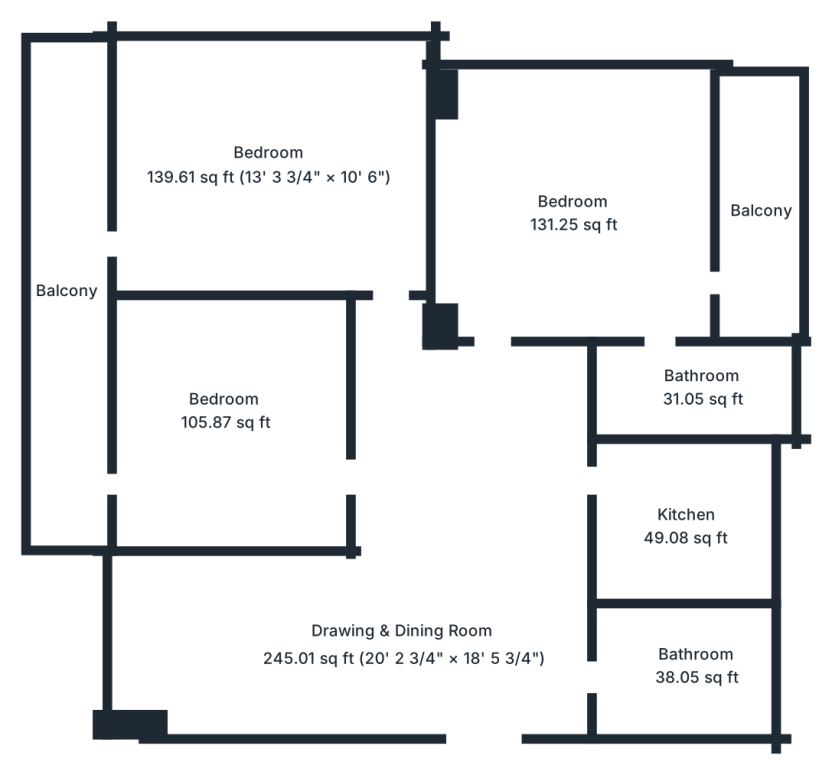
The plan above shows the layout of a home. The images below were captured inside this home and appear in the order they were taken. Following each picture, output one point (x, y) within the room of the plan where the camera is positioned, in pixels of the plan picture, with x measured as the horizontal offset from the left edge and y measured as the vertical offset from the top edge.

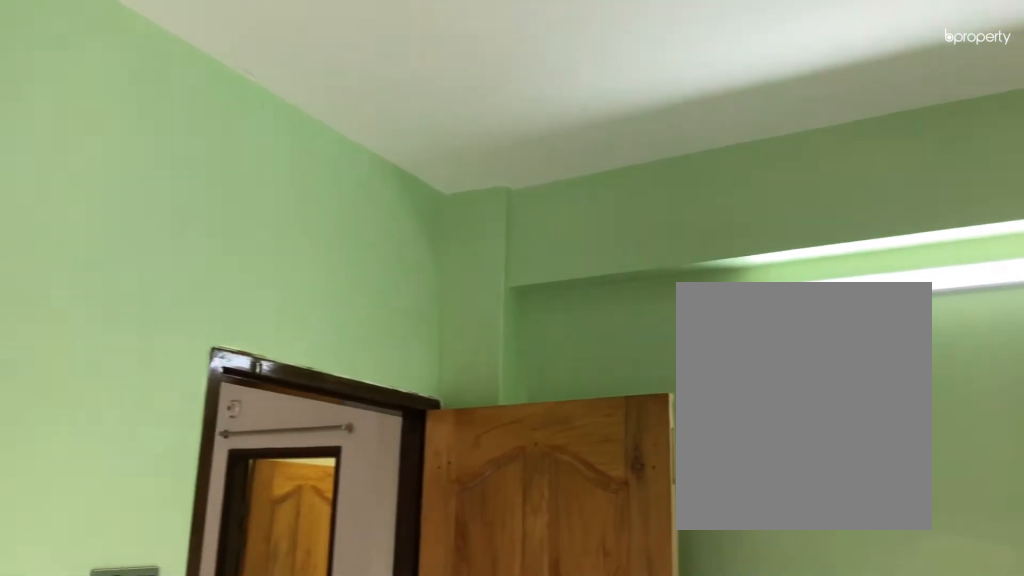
(573, 219)
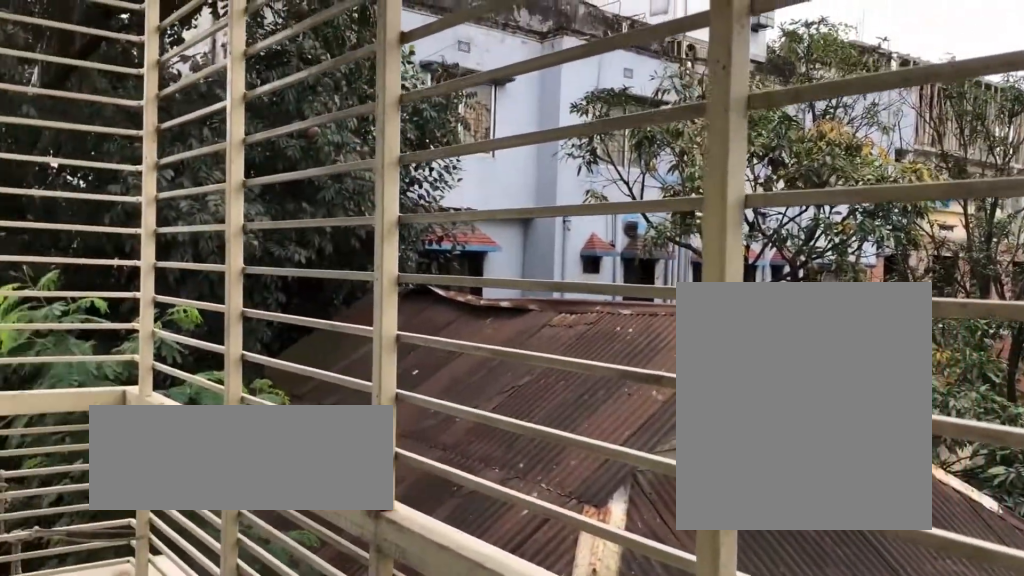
(763, 206)
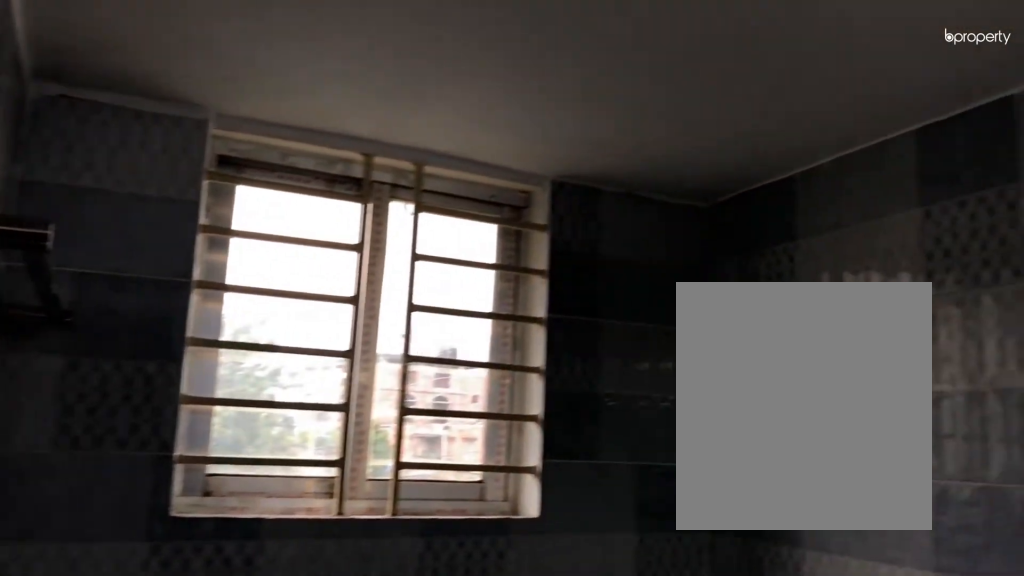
(696, 397)
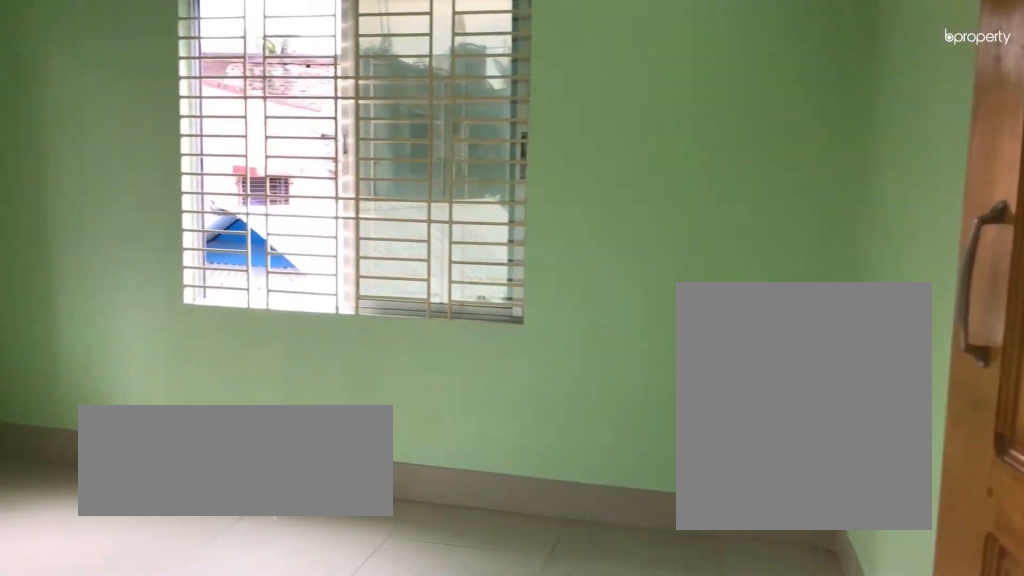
(268, 189)
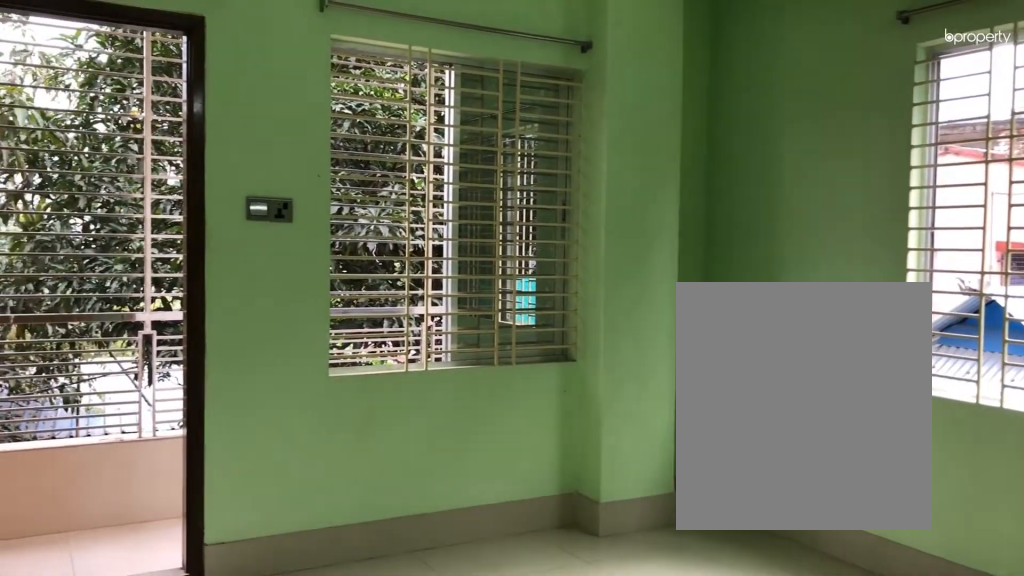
(268, 189)
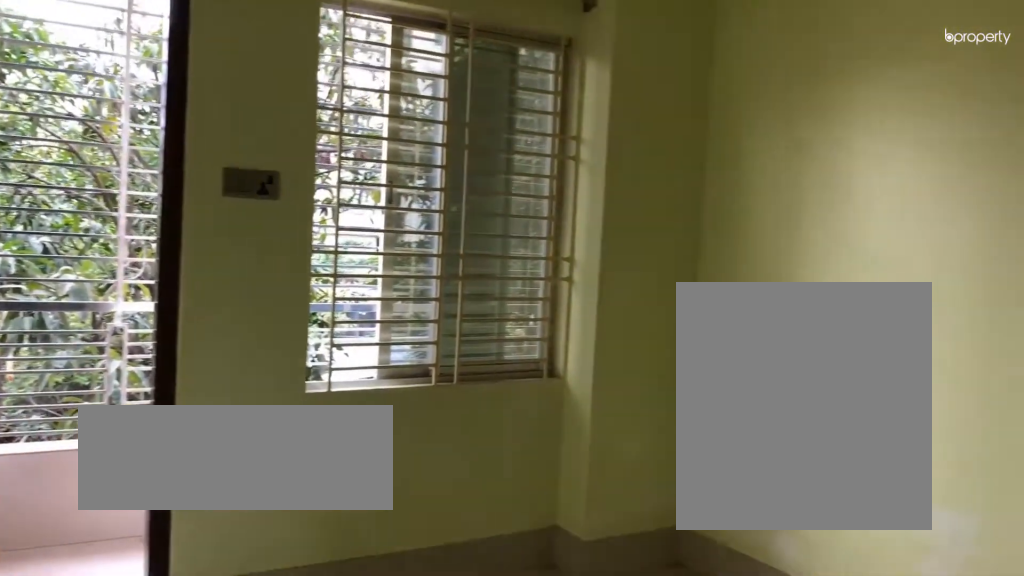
(226, 417)
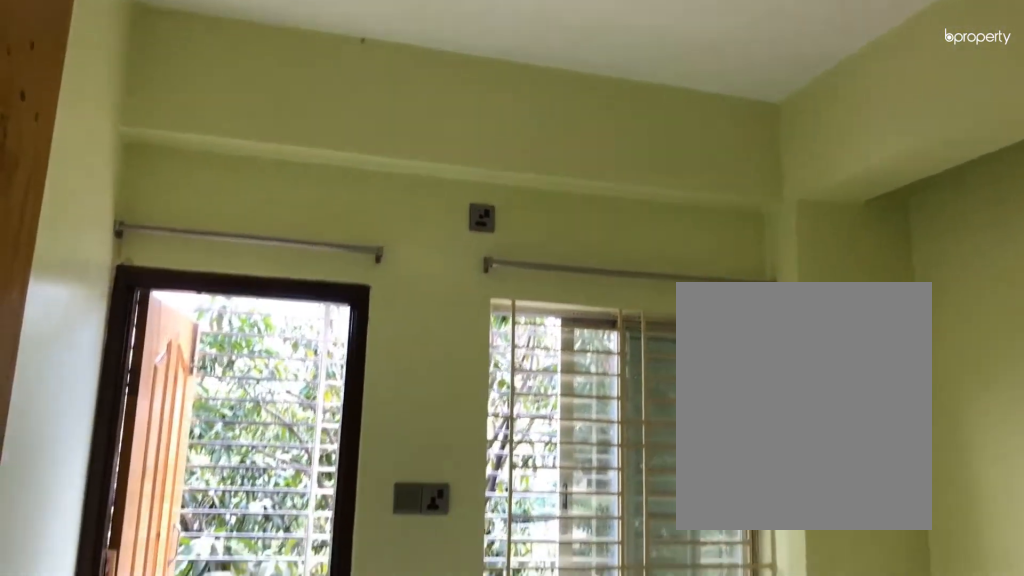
(226, 417)
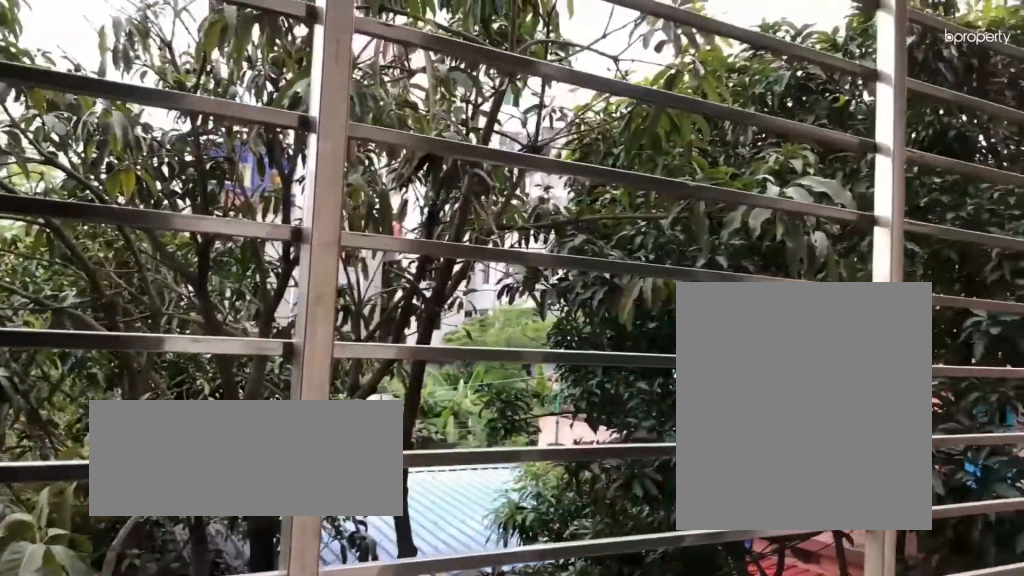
(62, 429)
